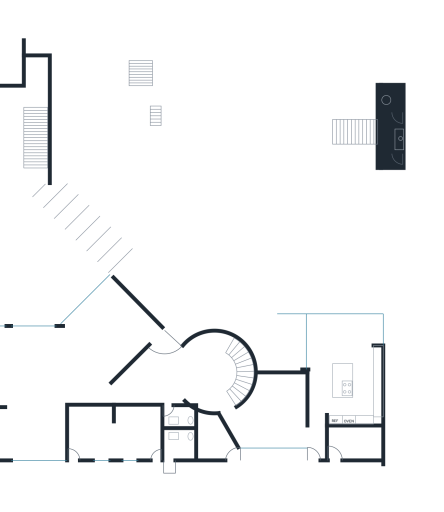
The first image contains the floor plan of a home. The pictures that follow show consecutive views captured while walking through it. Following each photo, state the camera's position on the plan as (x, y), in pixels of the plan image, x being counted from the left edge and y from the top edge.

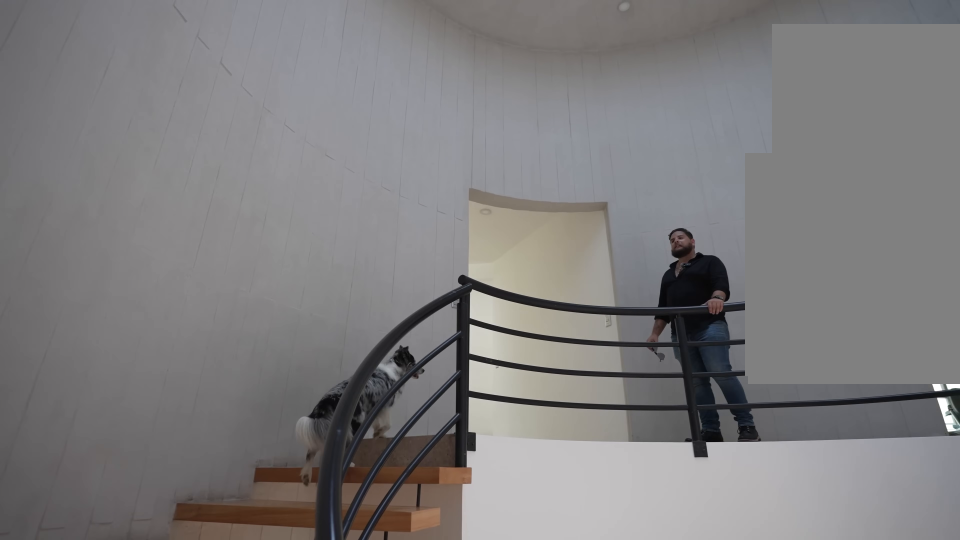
(205, 350)
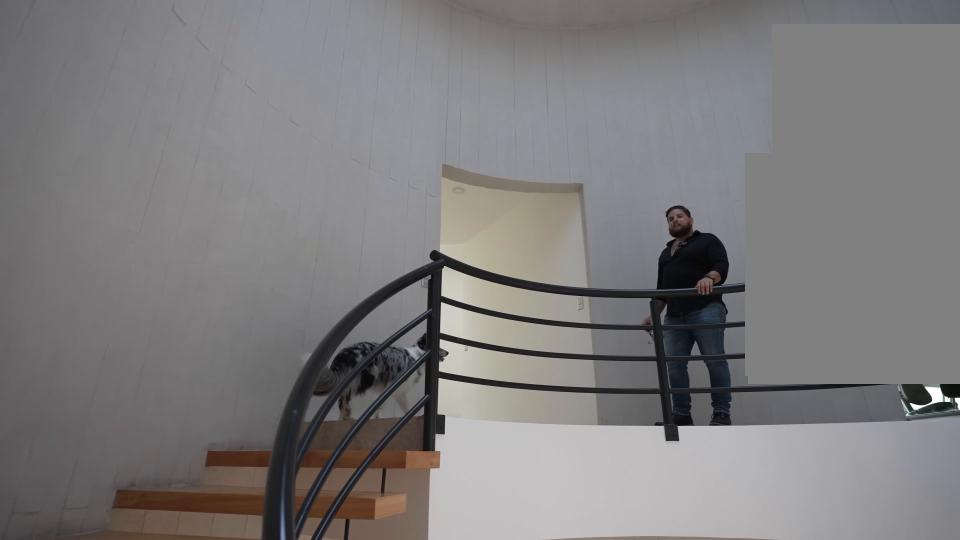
(210, 346)
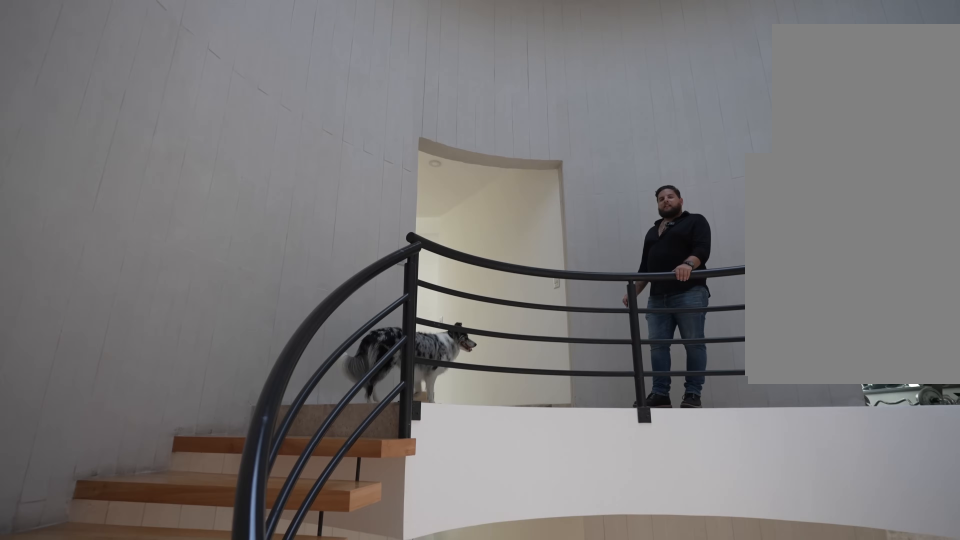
(218, 341)
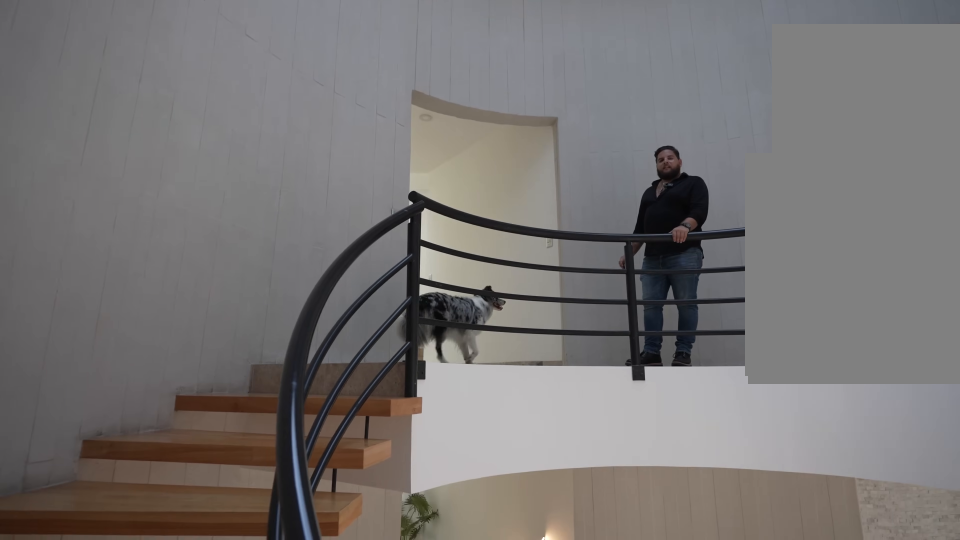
(221, 340)
